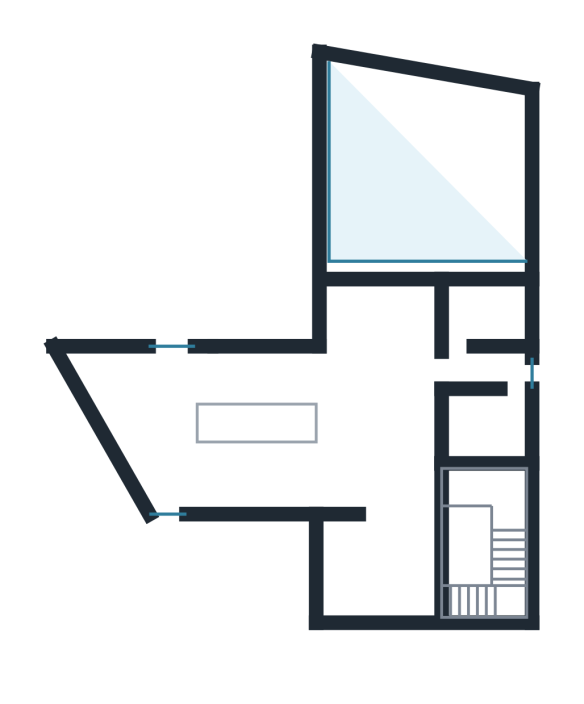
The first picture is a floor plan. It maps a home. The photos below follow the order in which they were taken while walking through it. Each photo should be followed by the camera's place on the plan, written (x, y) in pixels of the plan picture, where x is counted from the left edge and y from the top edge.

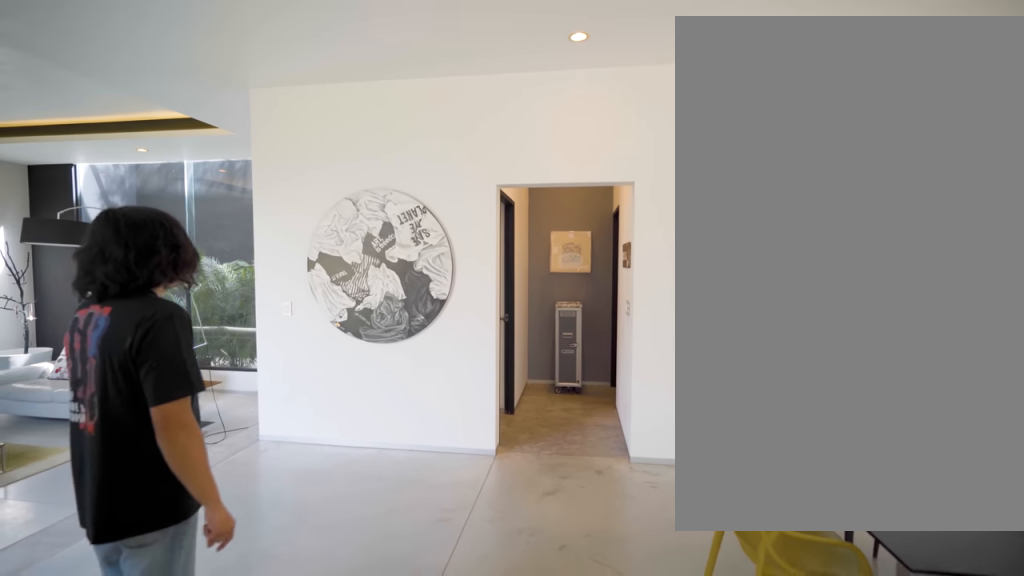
(399, 368)
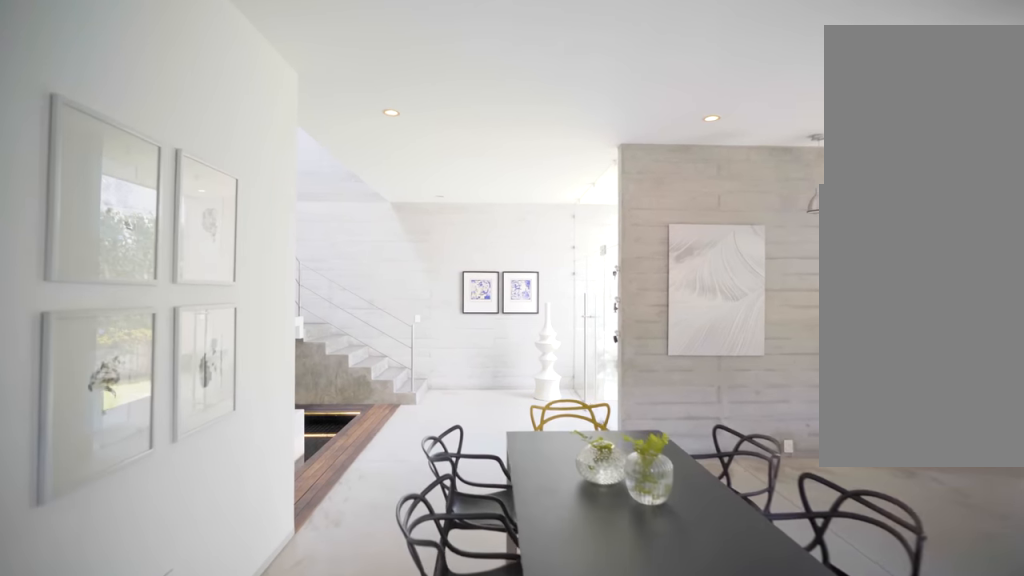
(370, 327)
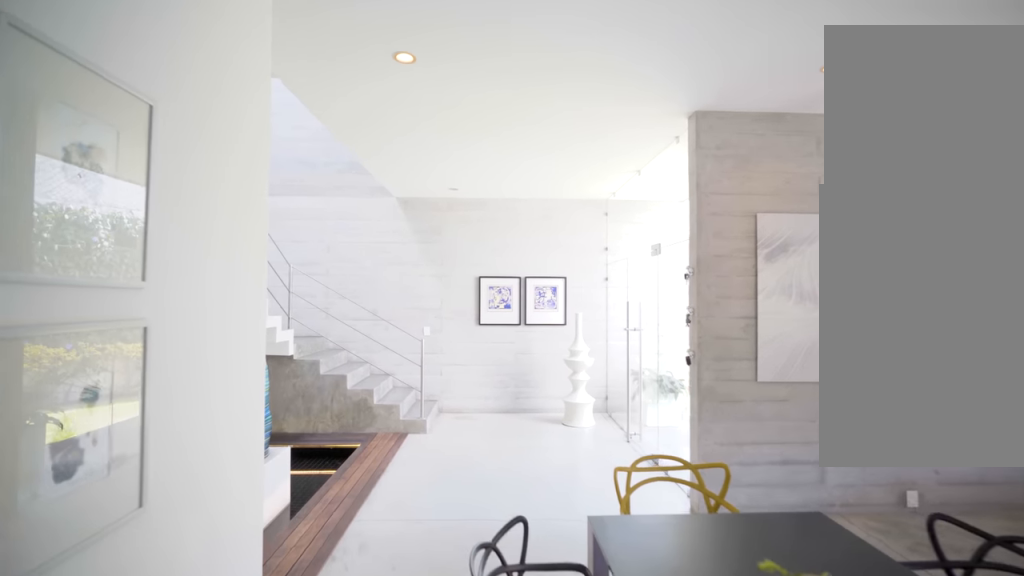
(366, 343)
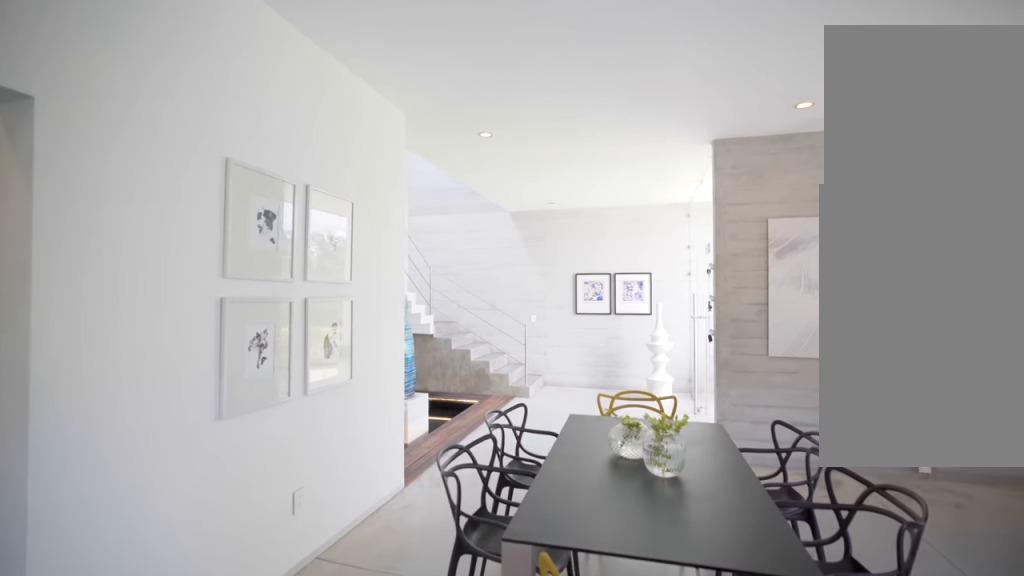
(410, 374)
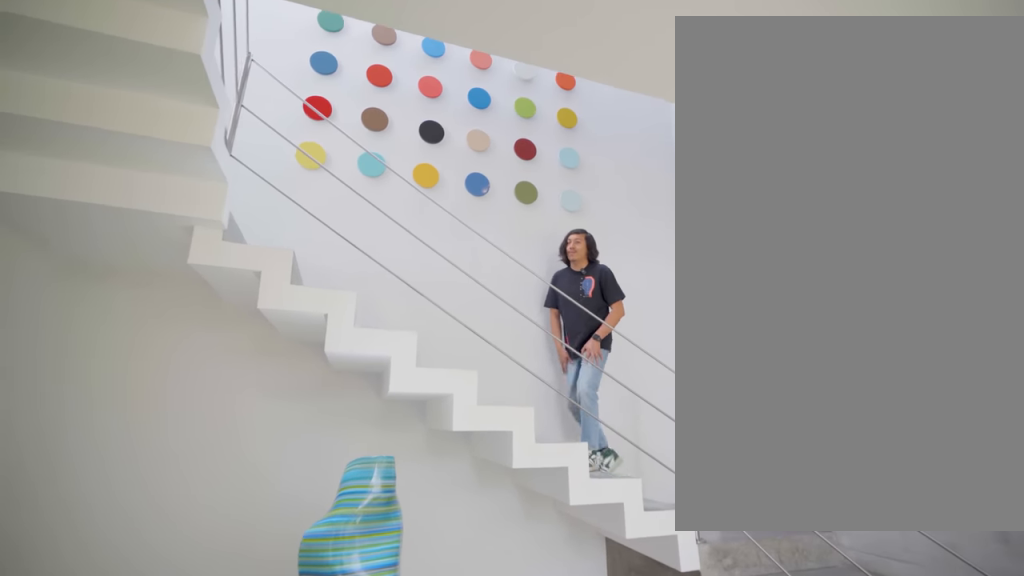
(414, 532)
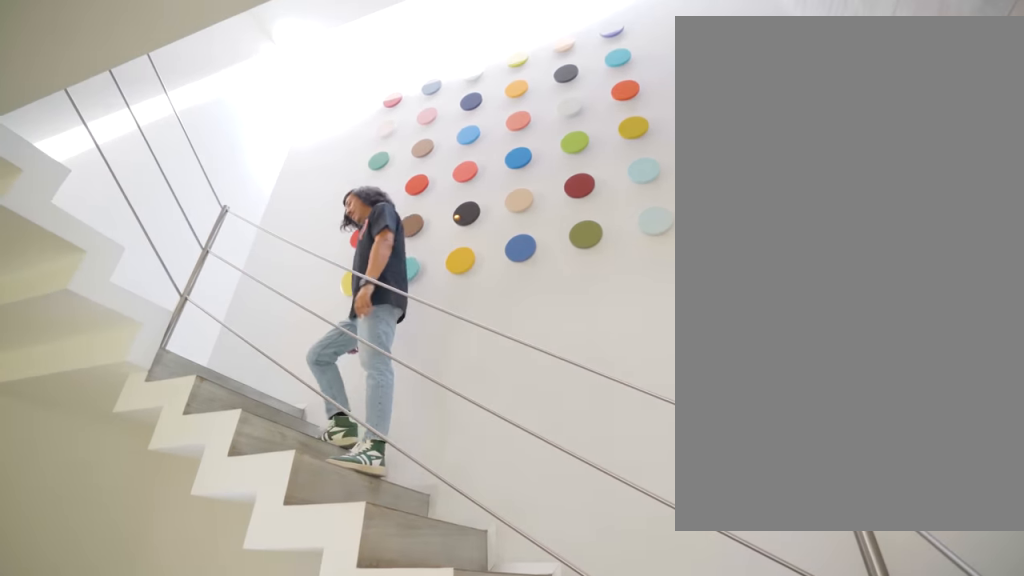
(413, 543)
